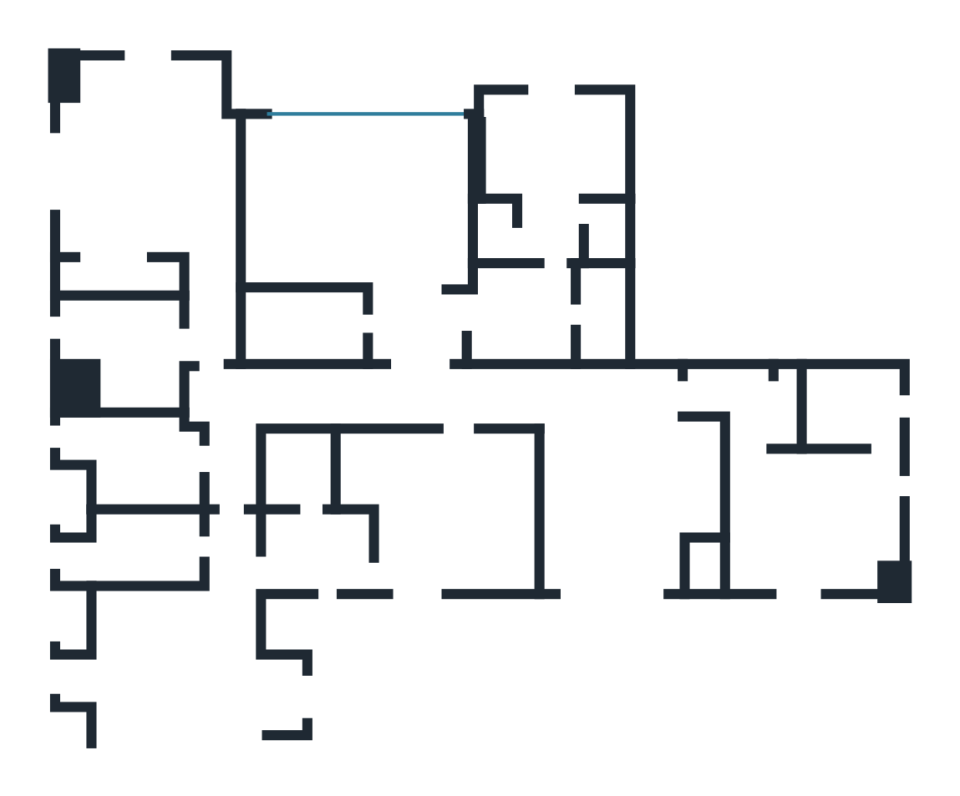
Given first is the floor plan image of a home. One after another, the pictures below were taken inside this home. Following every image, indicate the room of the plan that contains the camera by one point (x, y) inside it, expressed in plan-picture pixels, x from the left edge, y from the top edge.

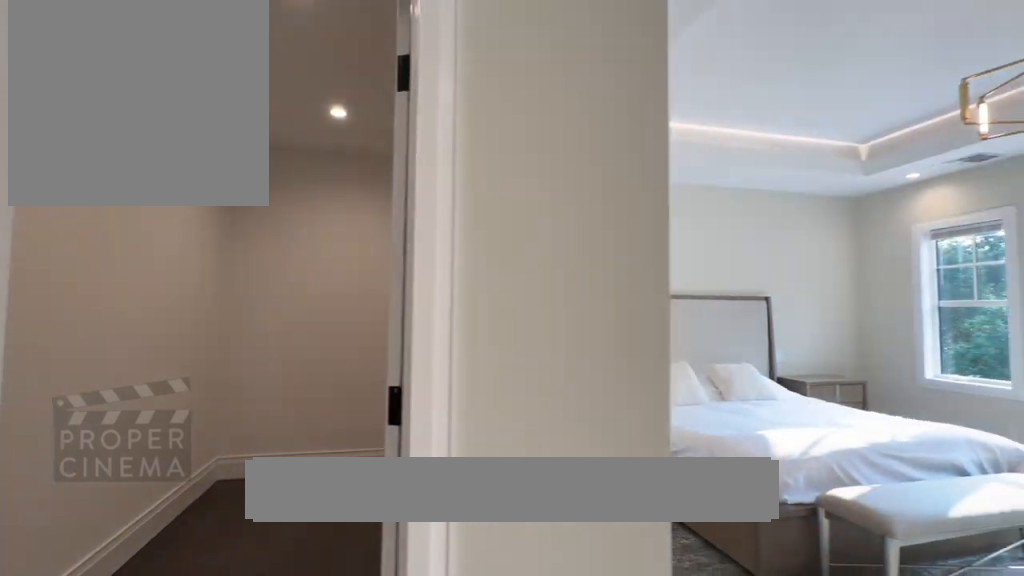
(355, 240)
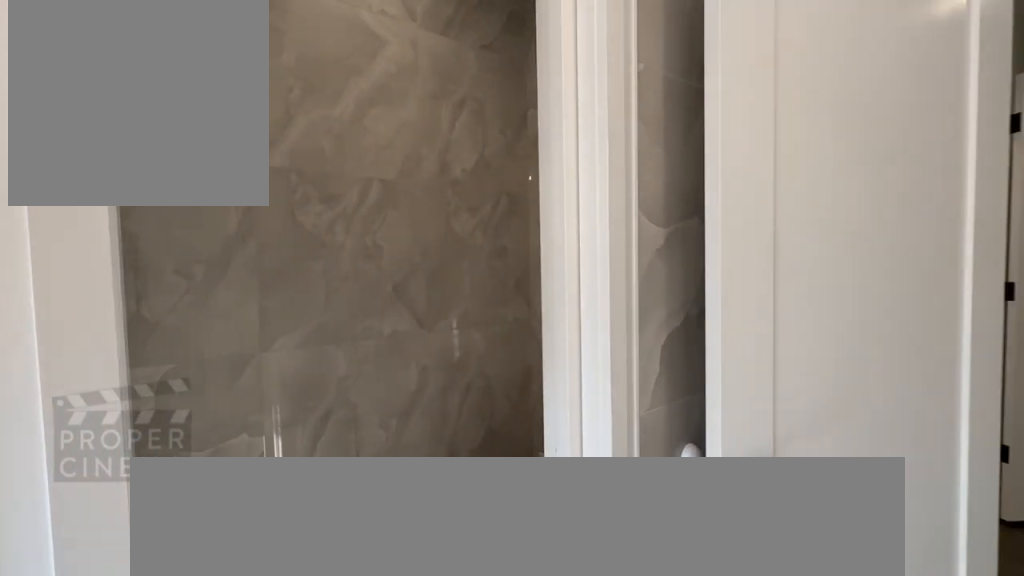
(552, 184)
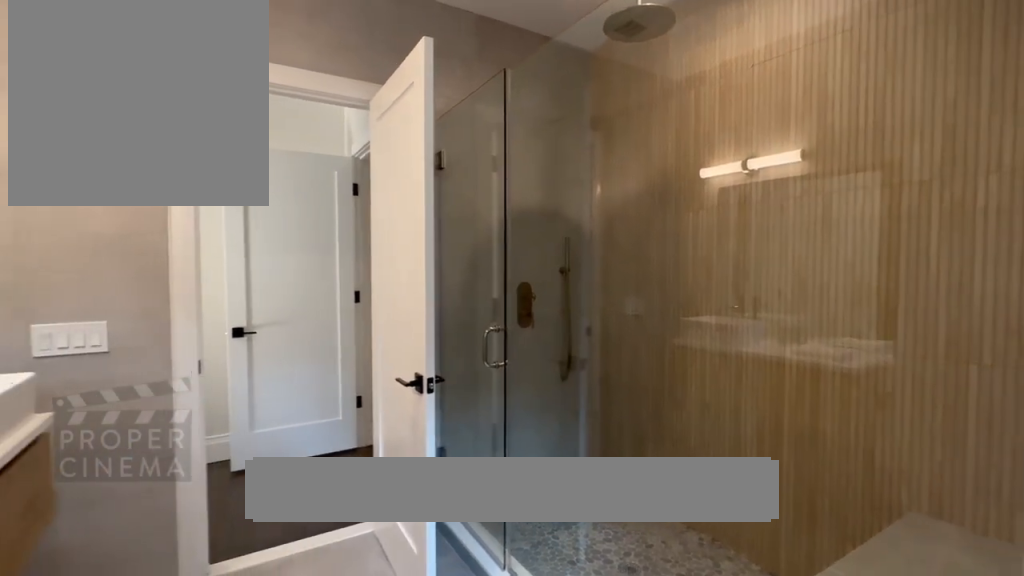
(123, 355)
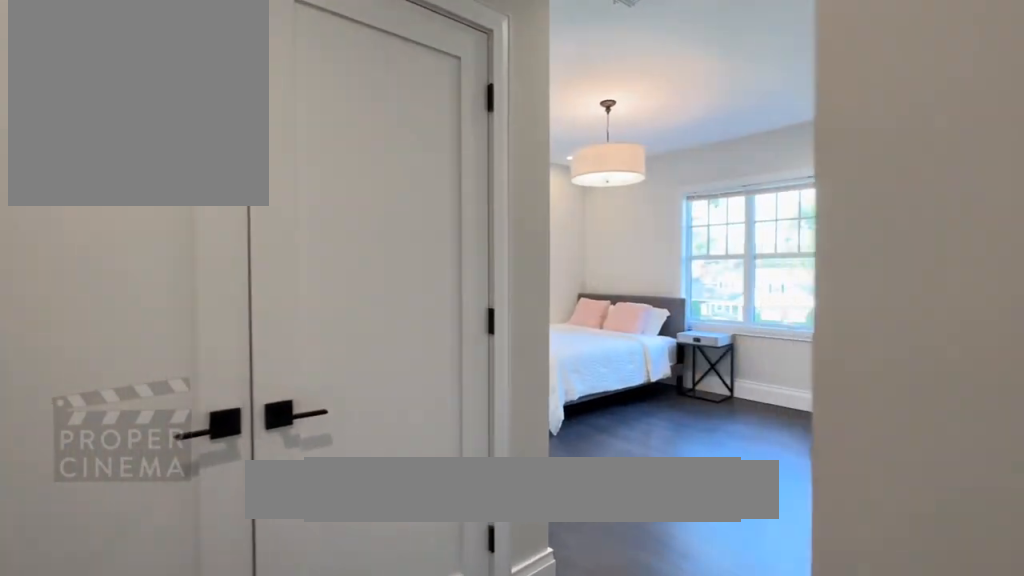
(805, 492)
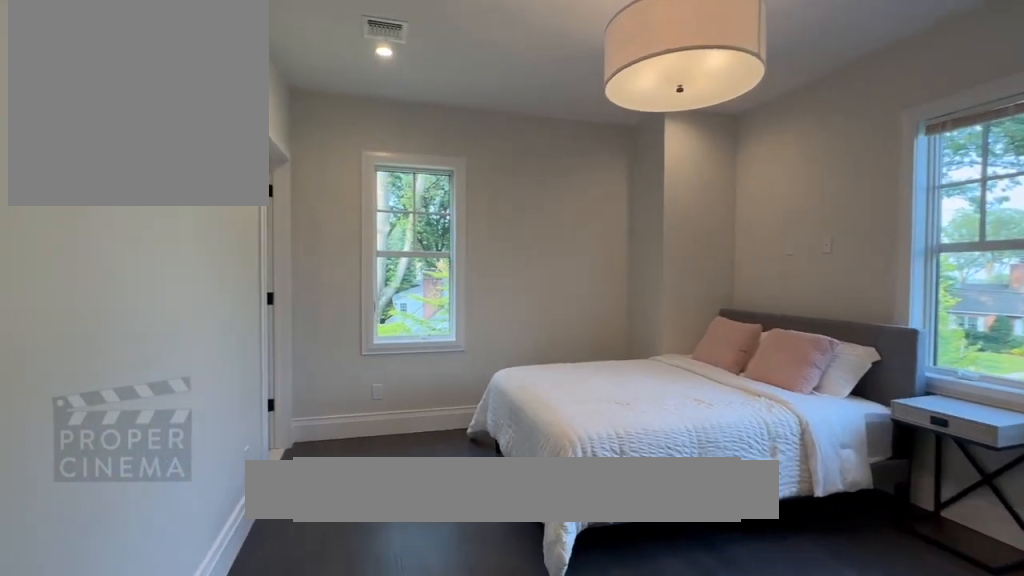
(805, 492)
